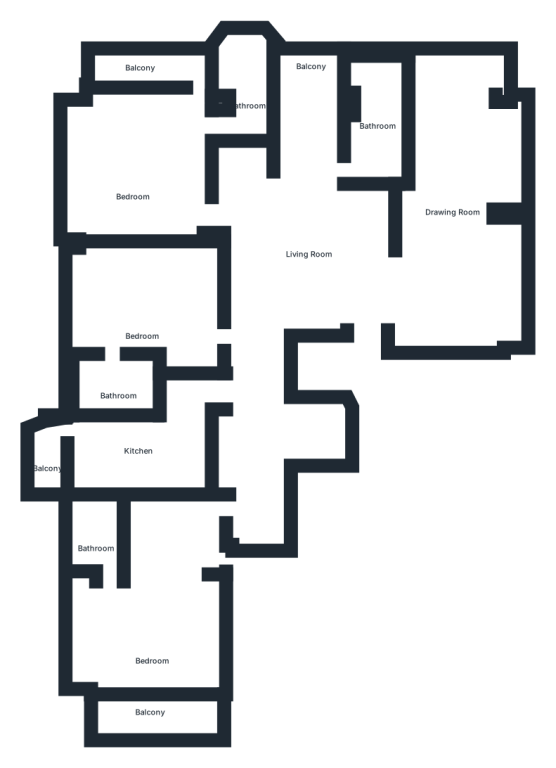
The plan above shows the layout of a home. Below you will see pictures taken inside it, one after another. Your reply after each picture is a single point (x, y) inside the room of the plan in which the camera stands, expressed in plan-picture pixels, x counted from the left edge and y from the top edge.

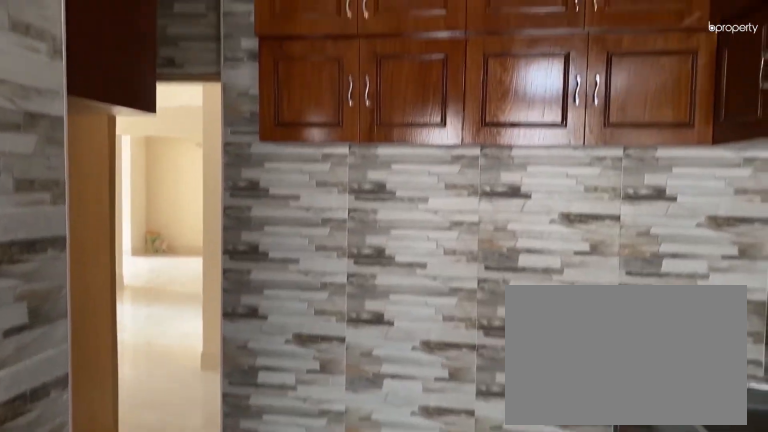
(133, 462)
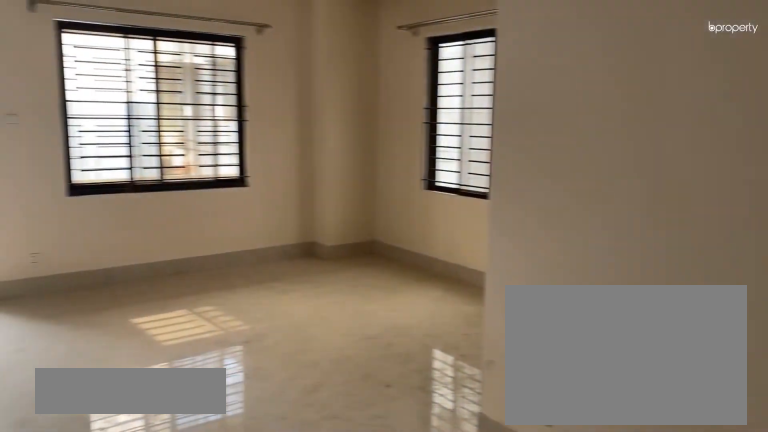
(153, 623)
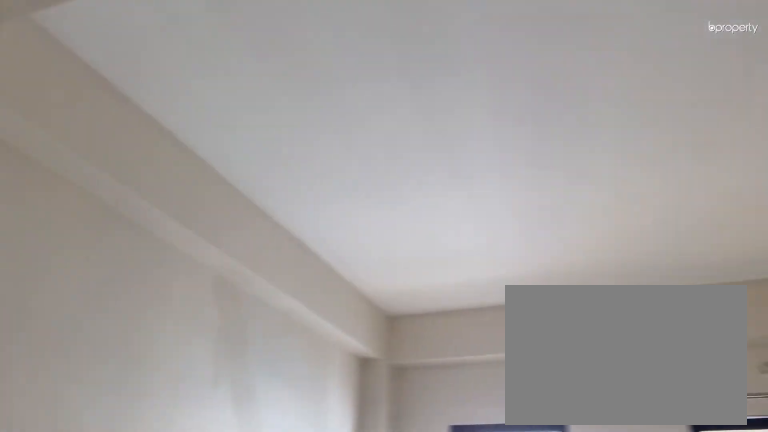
(153, 623)
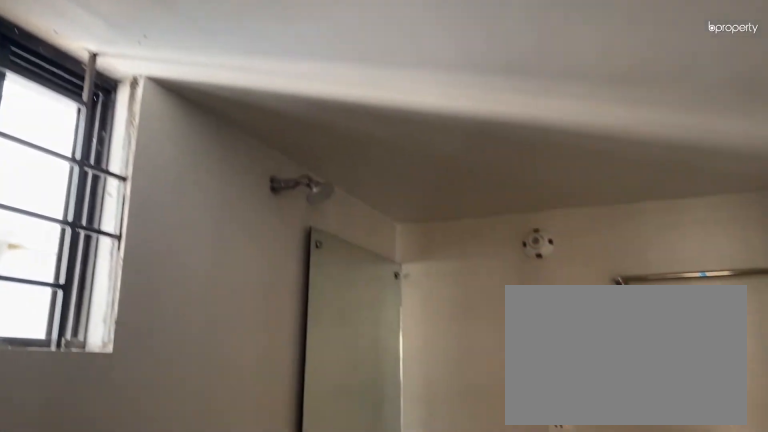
(99, 538)
